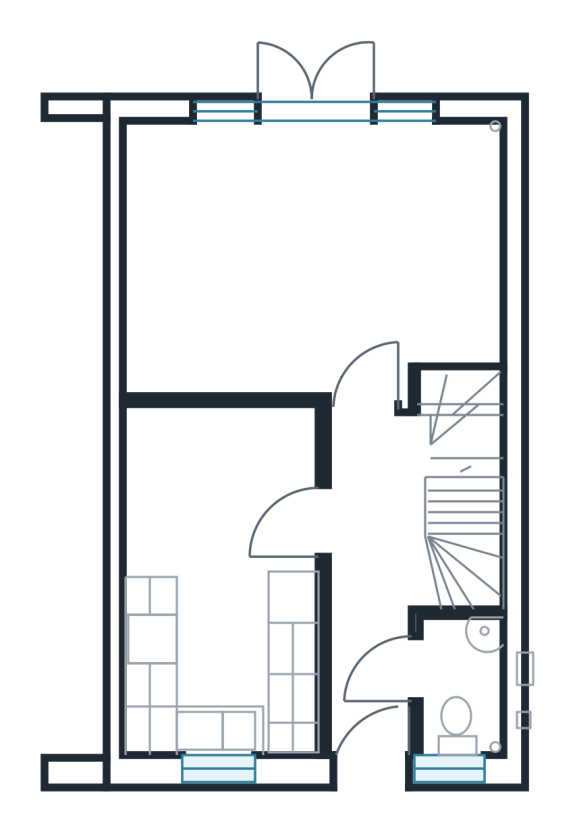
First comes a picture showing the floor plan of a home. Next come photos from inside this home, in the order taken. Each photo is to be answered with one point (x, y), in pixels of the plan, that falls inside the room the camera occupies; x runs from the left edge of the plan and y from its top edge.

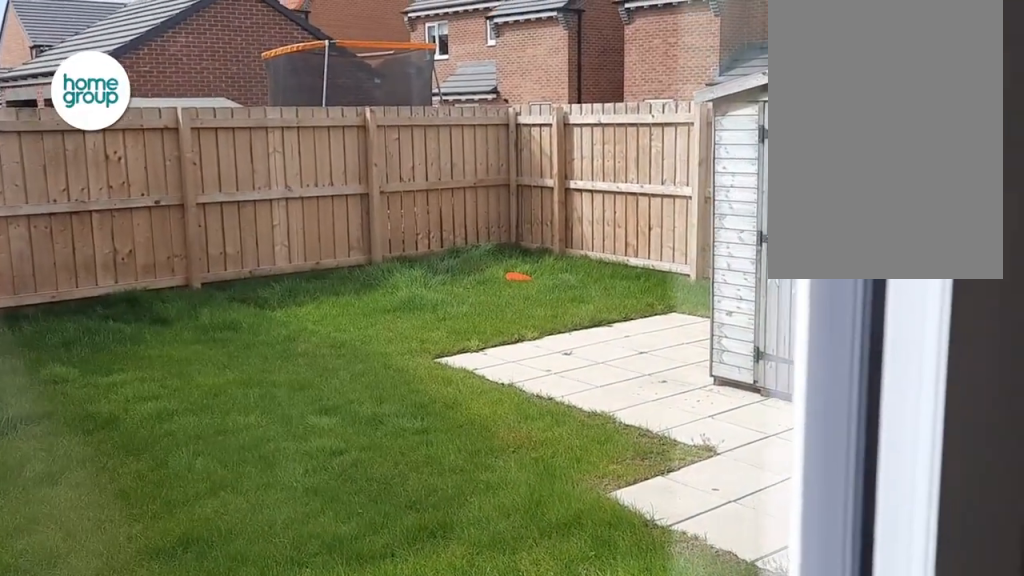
(312, 259)
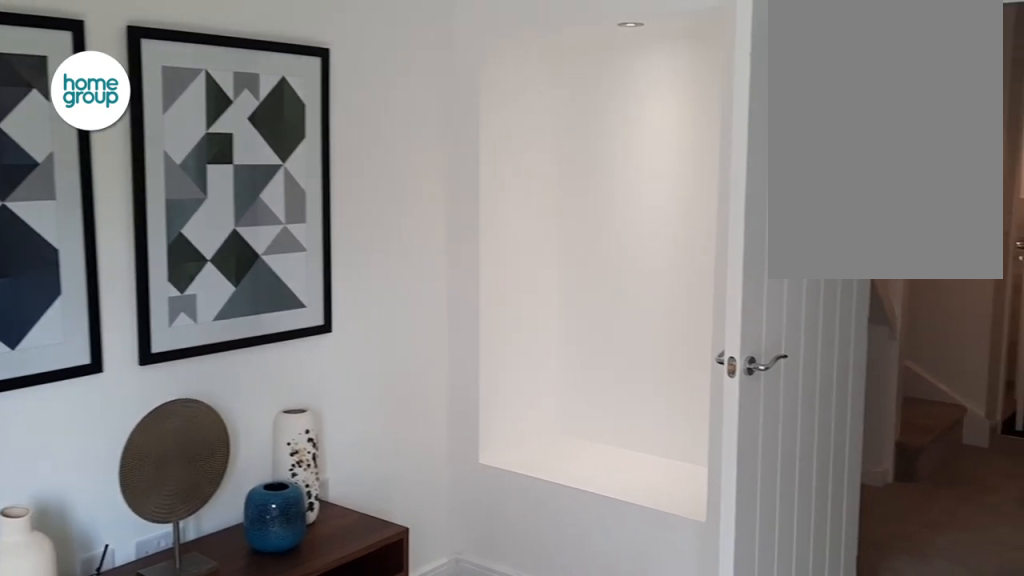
(312, 259)
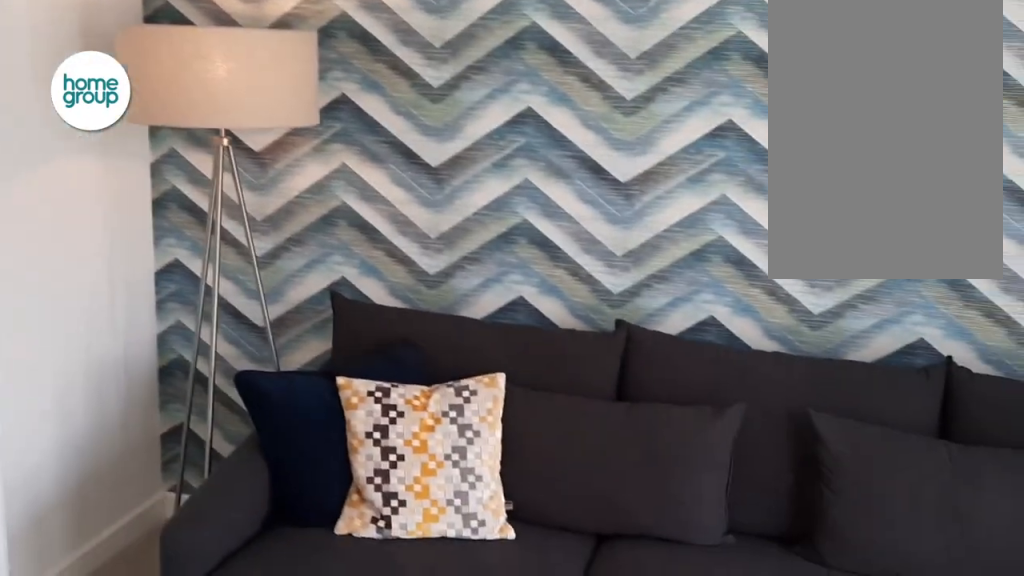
(312, 259)
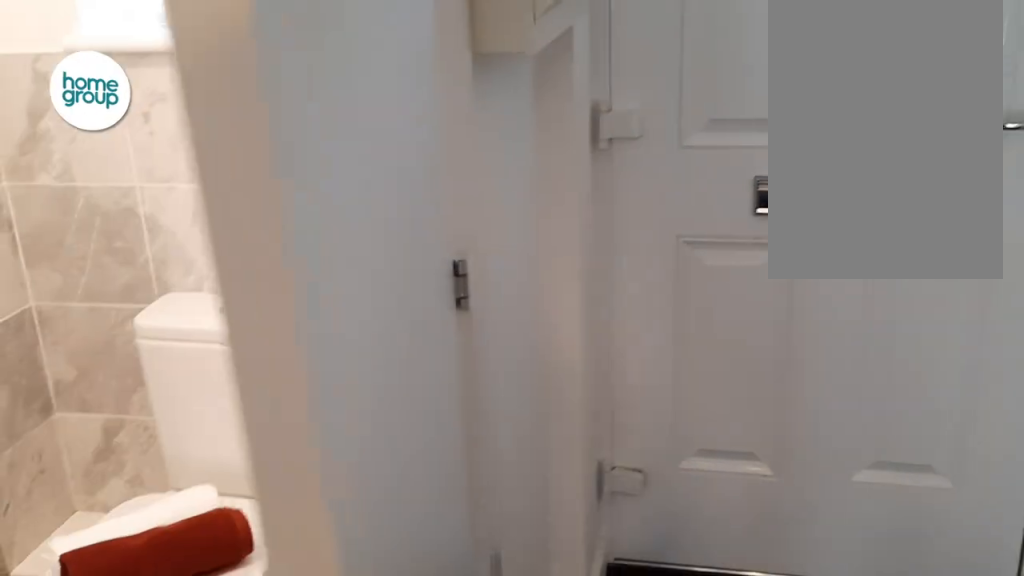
(458, 683)
